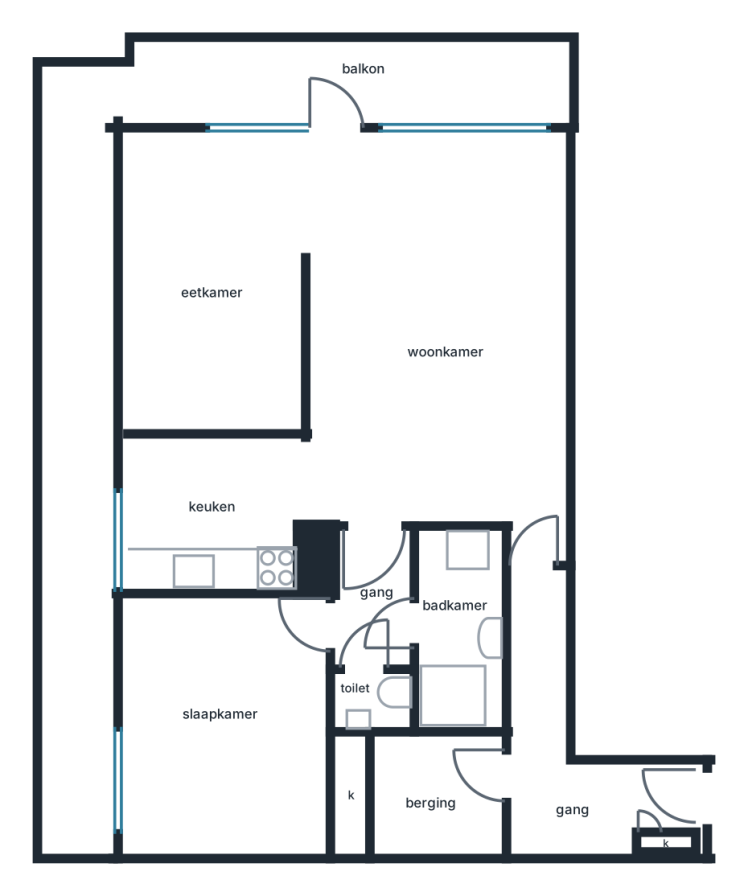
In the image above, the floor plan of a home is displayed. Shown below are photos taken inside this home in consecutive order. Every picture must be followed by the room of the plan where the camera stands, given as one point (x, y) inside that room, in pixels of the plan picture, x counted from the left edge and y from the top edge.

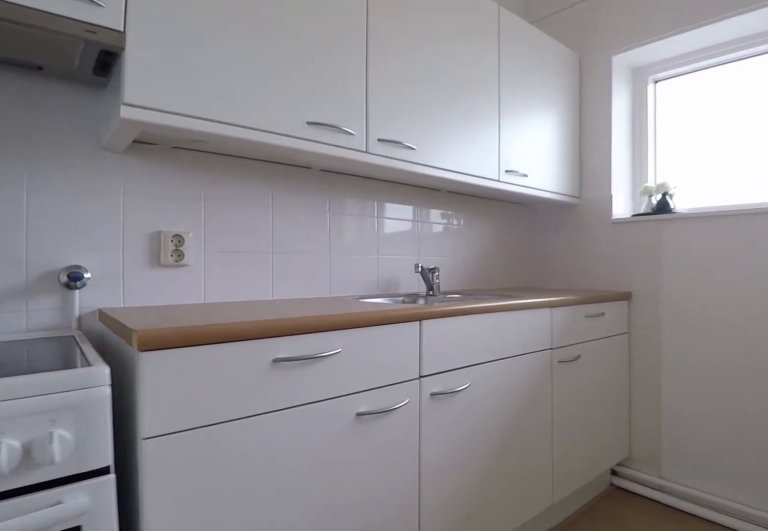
(211, 566)
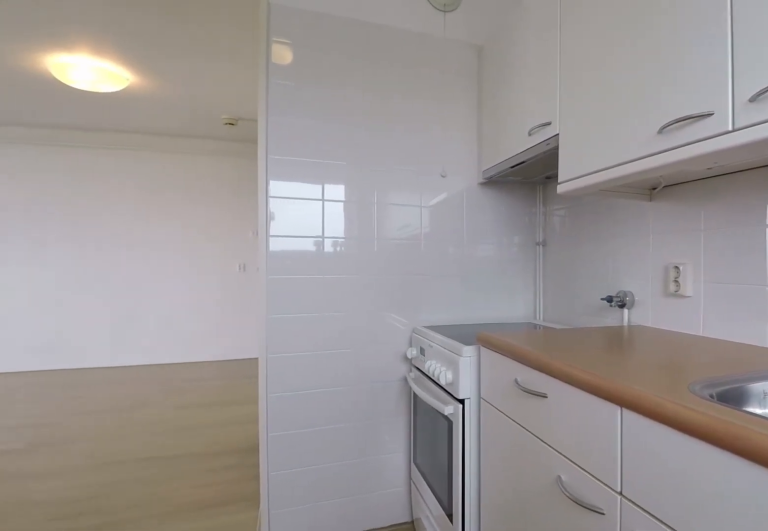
(211, 566)
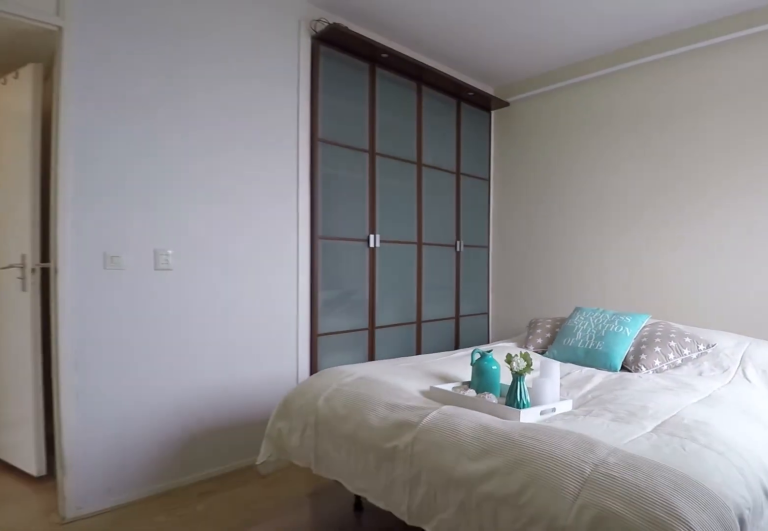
(228, 726)
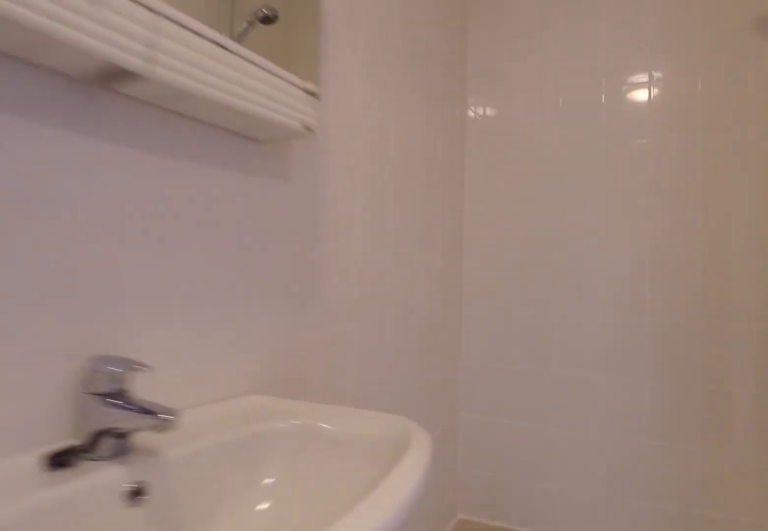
(467, 642)
